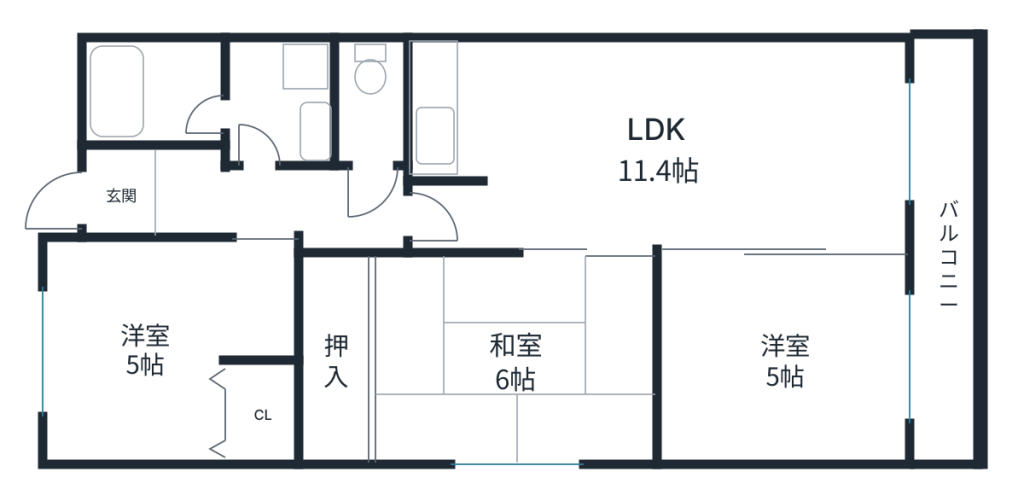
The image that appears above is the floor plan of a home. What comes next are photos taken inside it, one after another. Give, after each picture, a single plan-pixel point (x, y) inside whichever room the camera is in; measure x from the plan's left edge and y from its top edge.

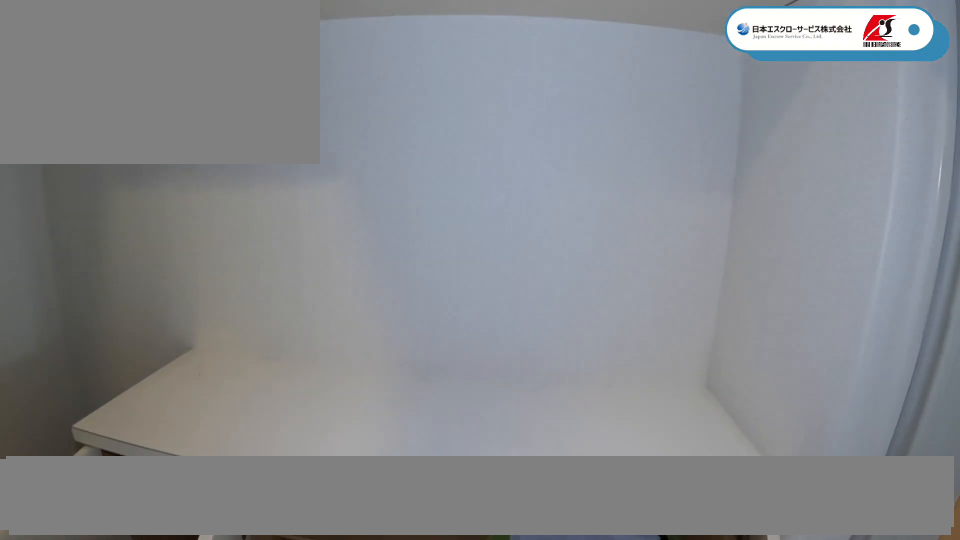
(124, 192)
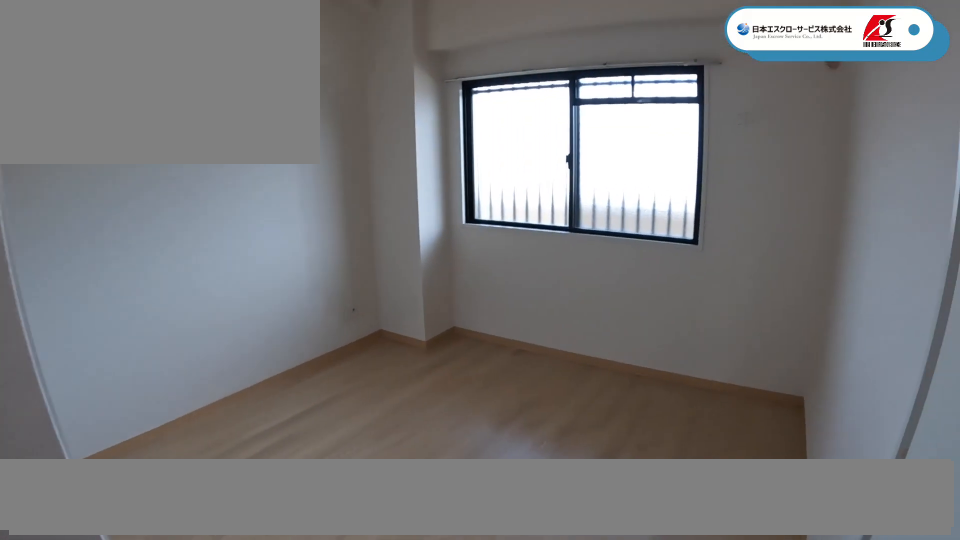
(163, 351)
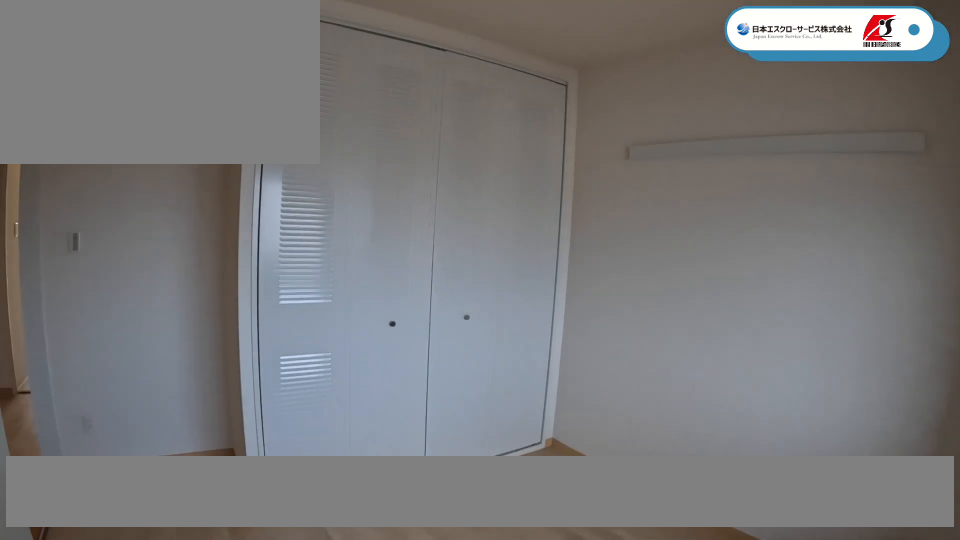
(163, 351)
